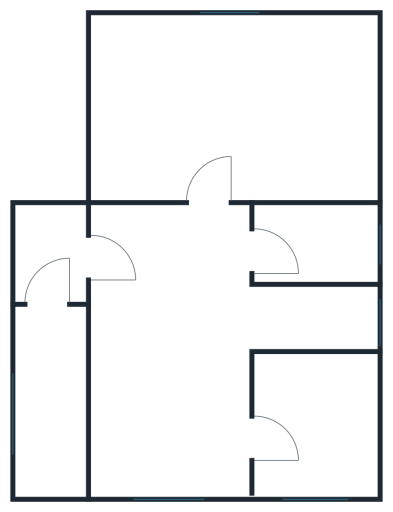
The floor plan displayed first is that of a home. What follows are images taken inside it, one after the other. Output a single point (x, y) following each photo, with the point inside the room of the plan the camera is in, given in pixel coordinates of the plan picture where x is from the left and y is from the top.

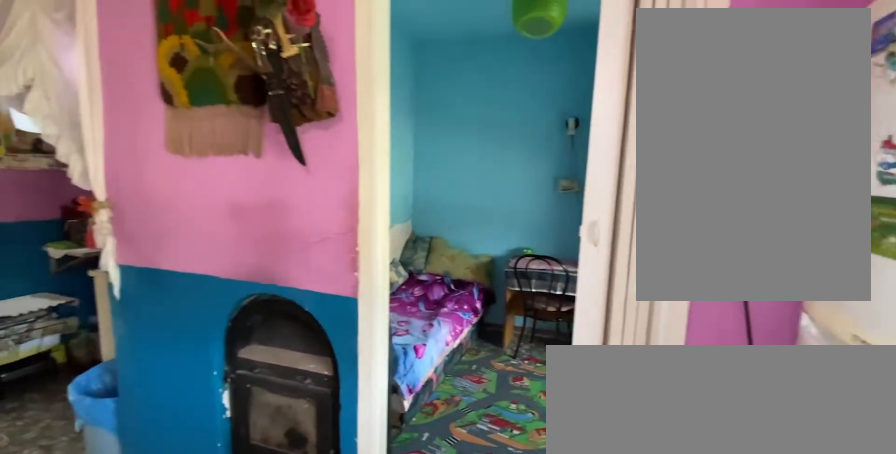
(175, 365)
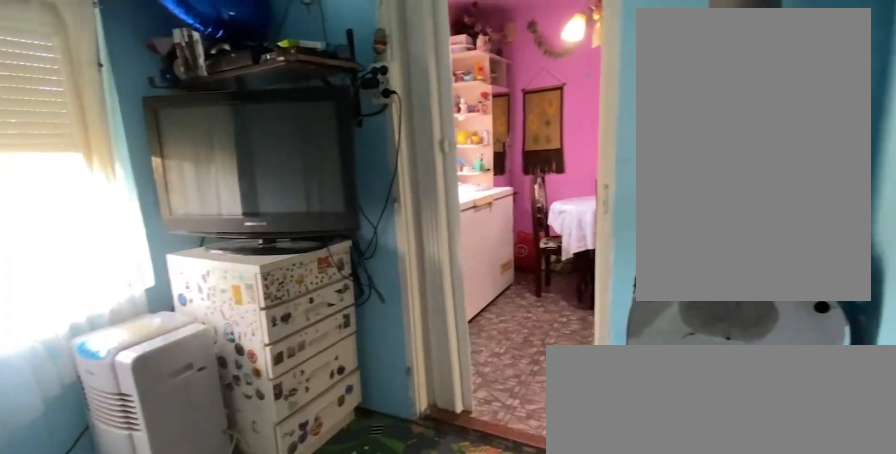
(314, 429)
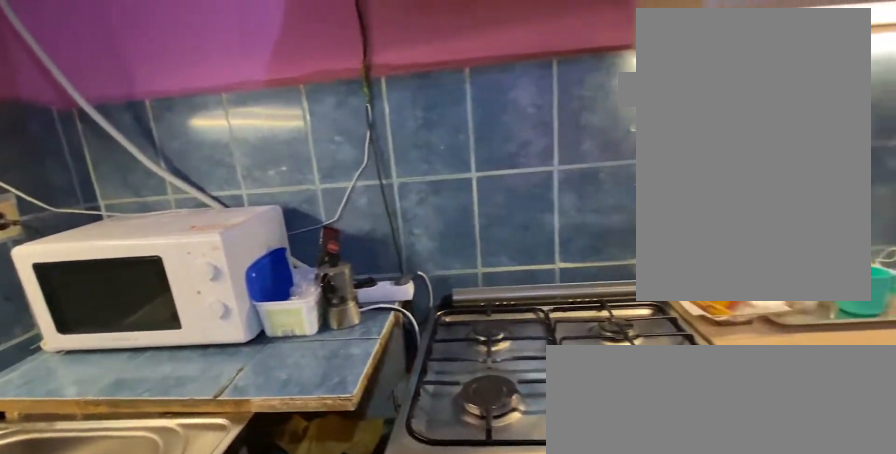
(313, 319)
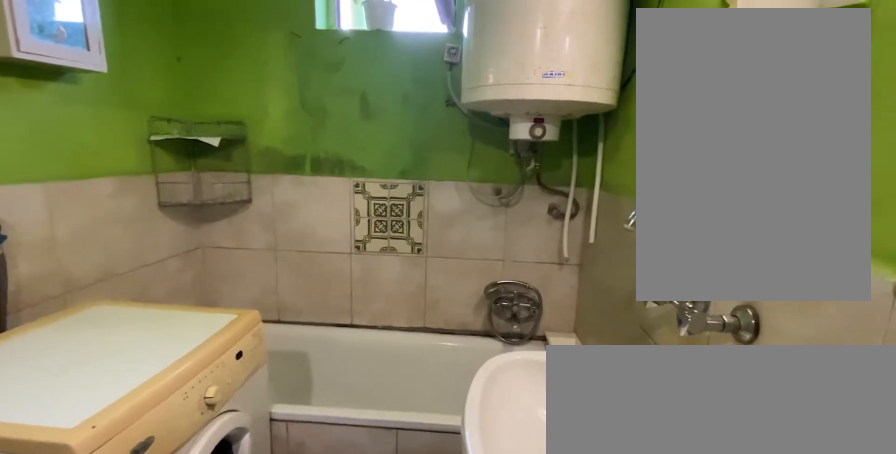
(314, 244)
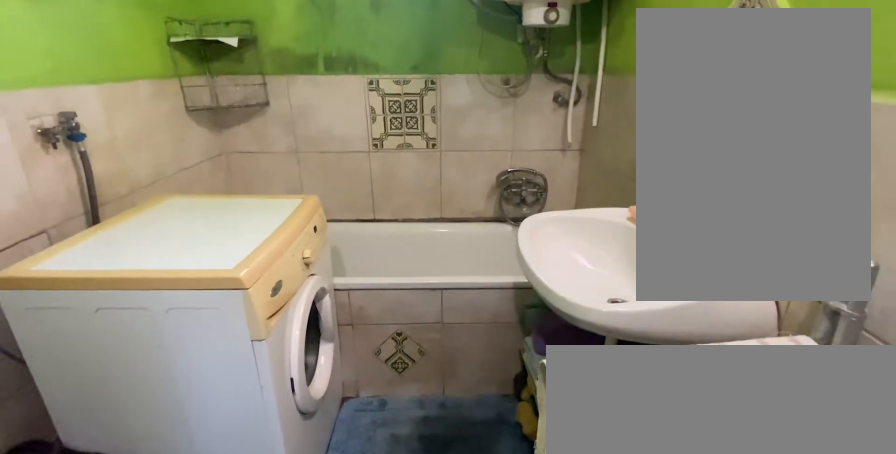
(314, 244)
